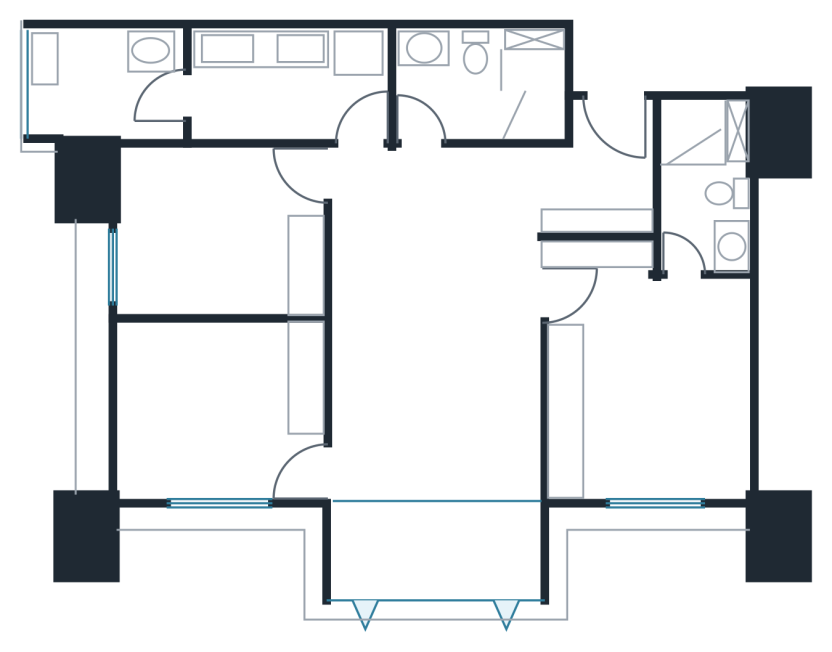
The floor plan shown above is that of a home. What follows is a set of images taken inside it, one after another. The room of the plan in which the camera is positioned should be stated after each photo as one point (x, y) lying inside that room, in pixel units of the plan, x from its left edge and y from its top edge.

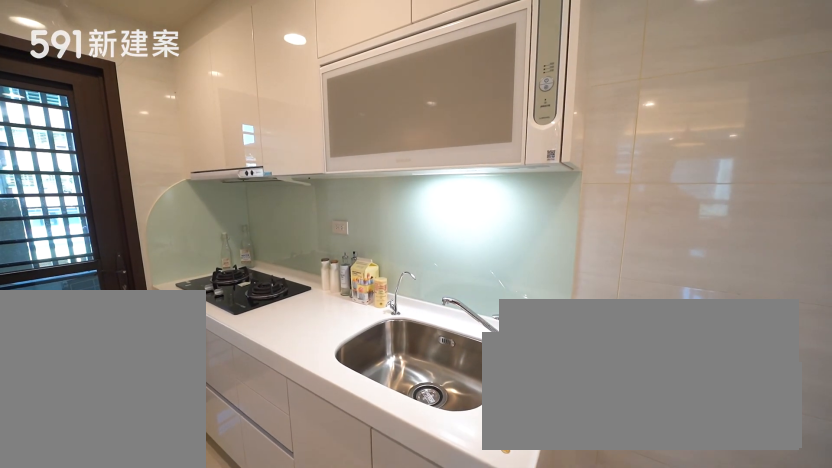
(285, 87)
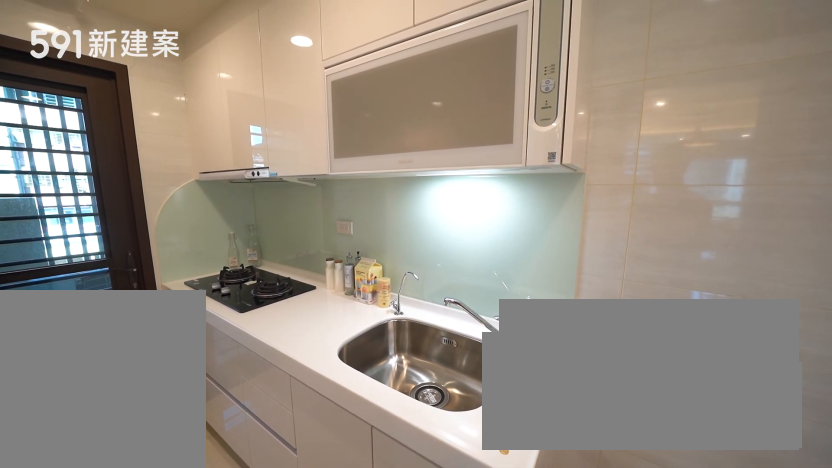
(285, 87)
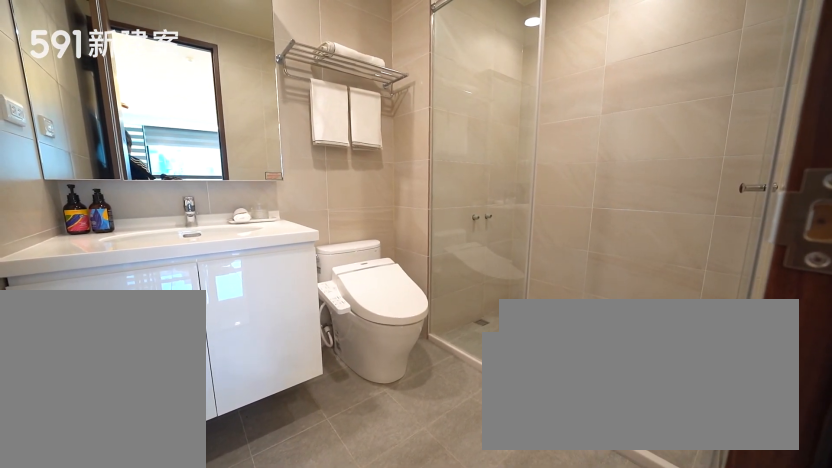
(485, 85)
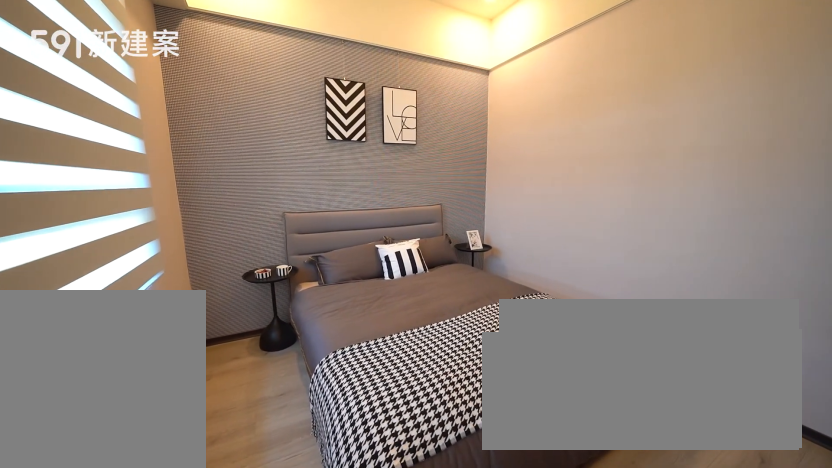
(221, 413)
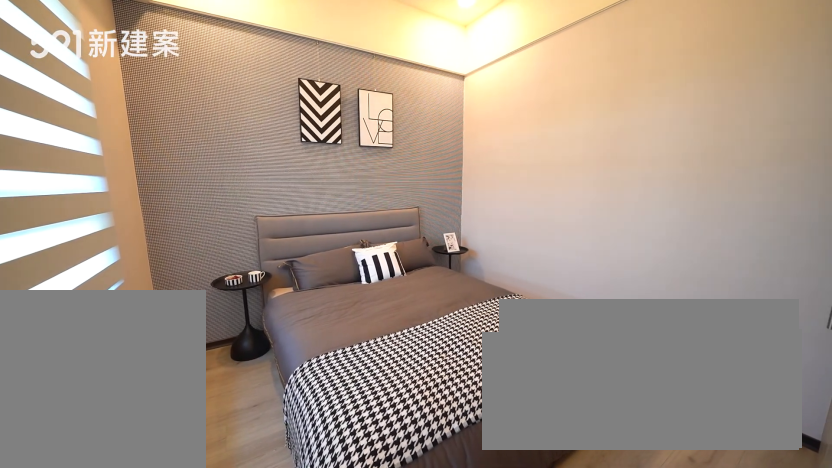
(221, 413)
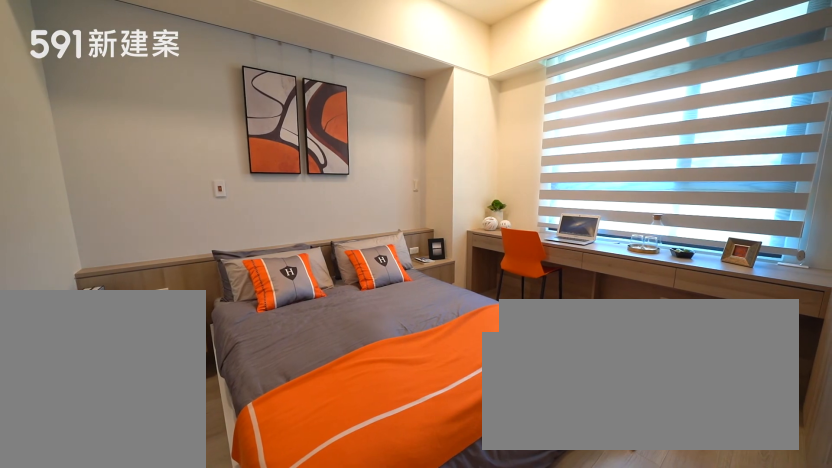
(648, 393)
